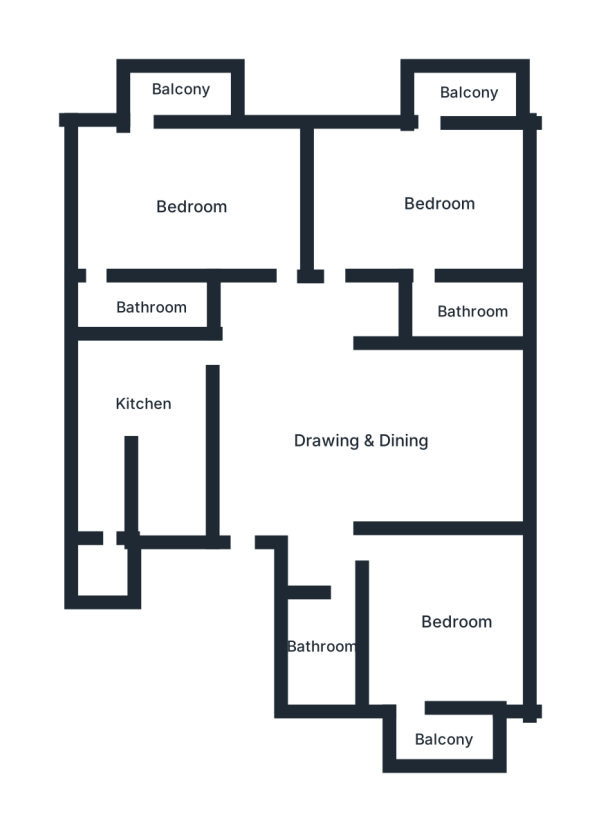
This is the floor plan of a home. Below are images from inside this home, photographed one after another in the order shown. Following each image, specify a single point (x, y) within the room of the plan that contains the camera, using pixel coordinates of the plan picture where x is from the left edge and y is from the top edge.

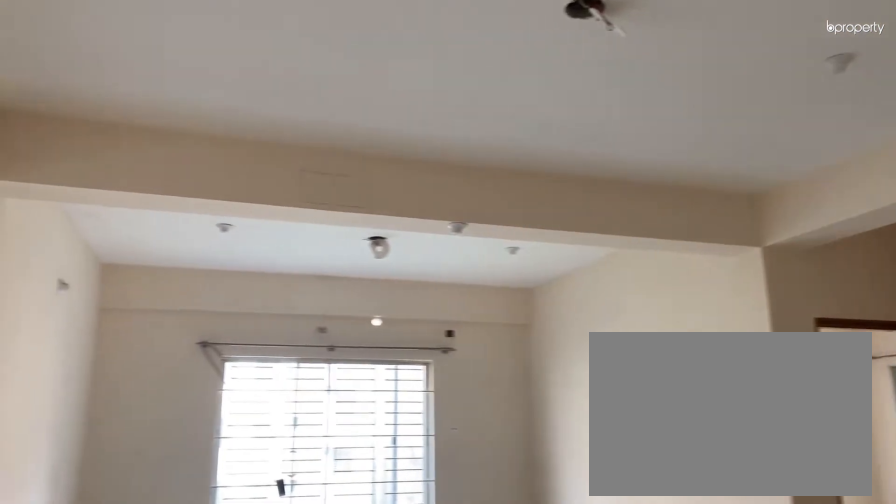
(360, 432)
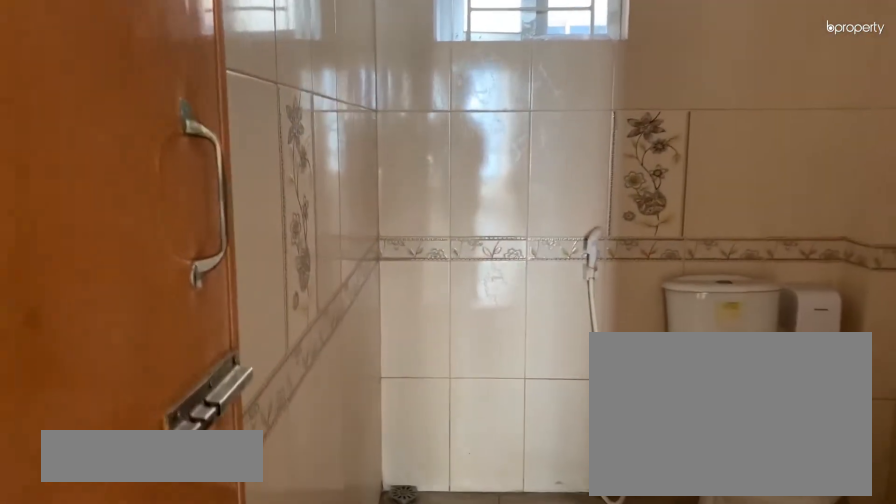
(331, 652)
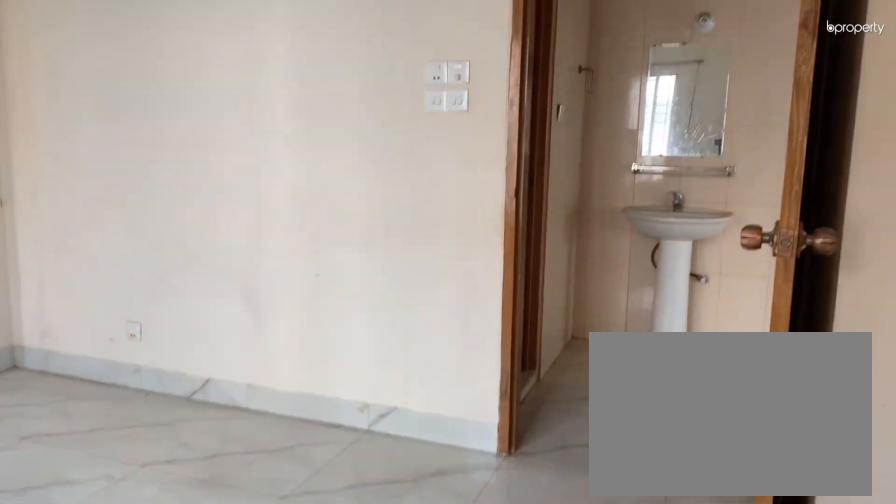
(444, 633)
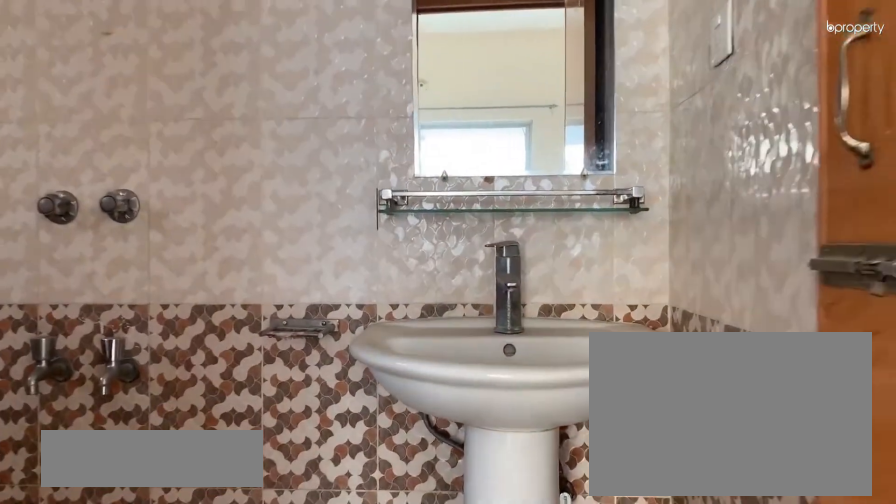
(470, 310)
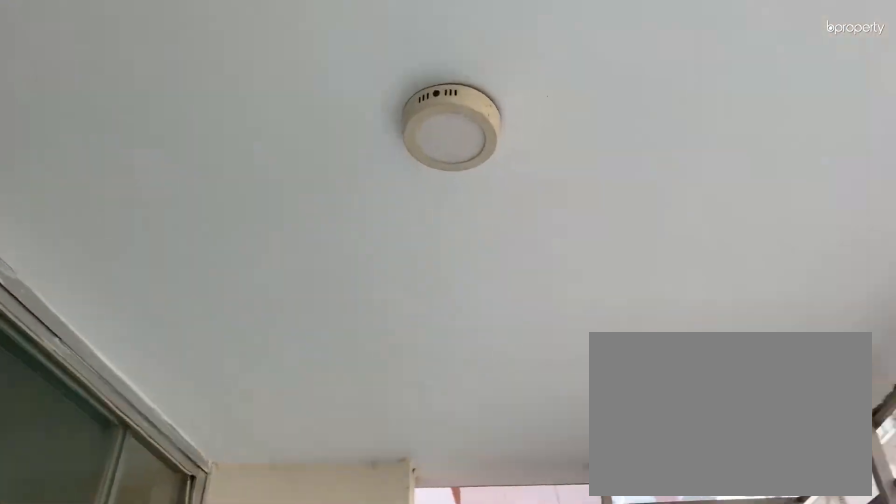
(462, 99)
